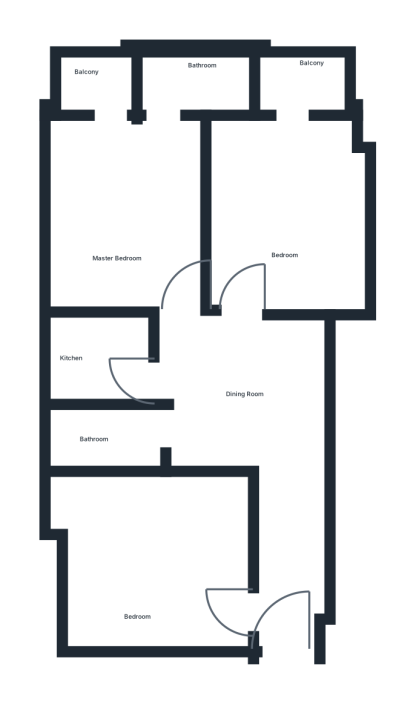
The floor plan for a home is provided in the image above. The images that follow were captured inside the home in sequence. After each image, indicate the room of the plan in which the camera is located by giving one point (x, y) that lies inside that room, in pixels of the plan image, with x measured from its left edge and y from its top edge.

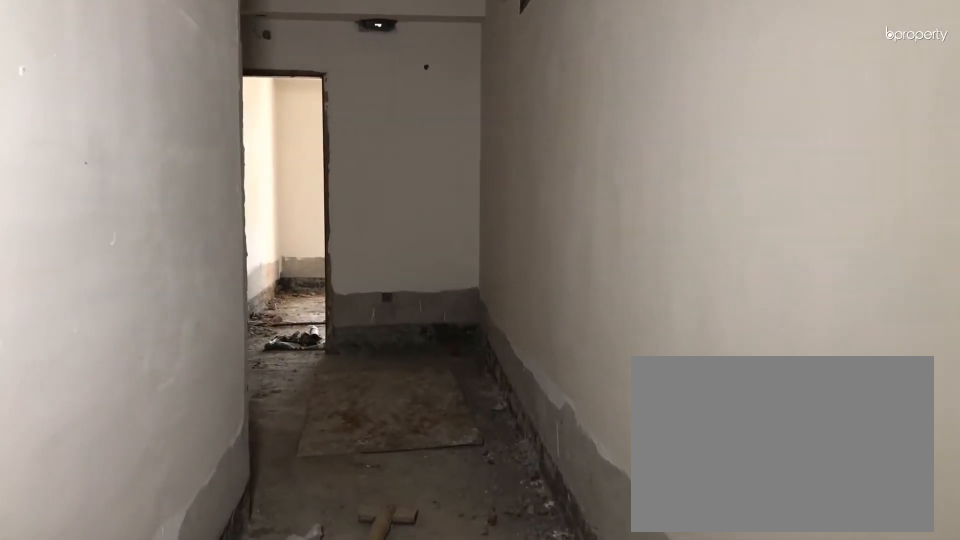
(290, 552)
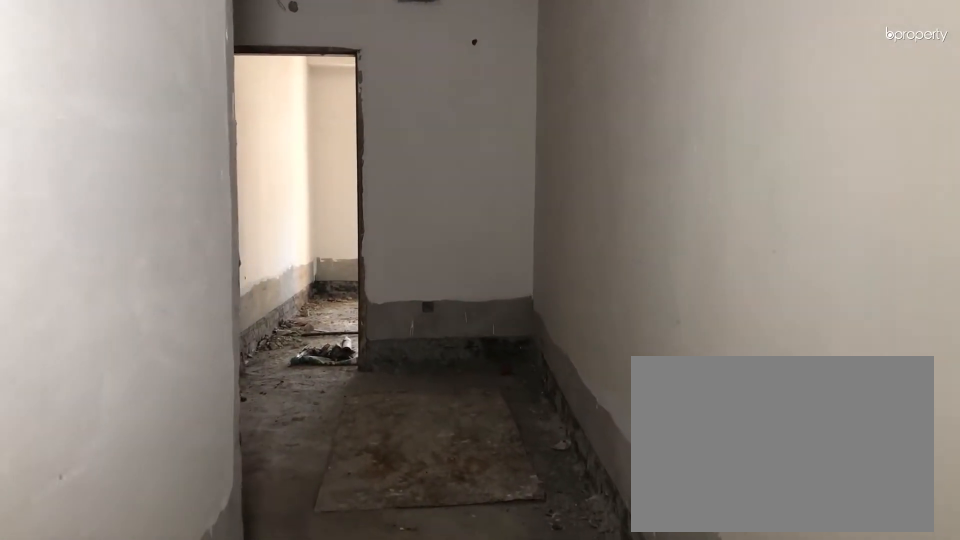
(290, 552)
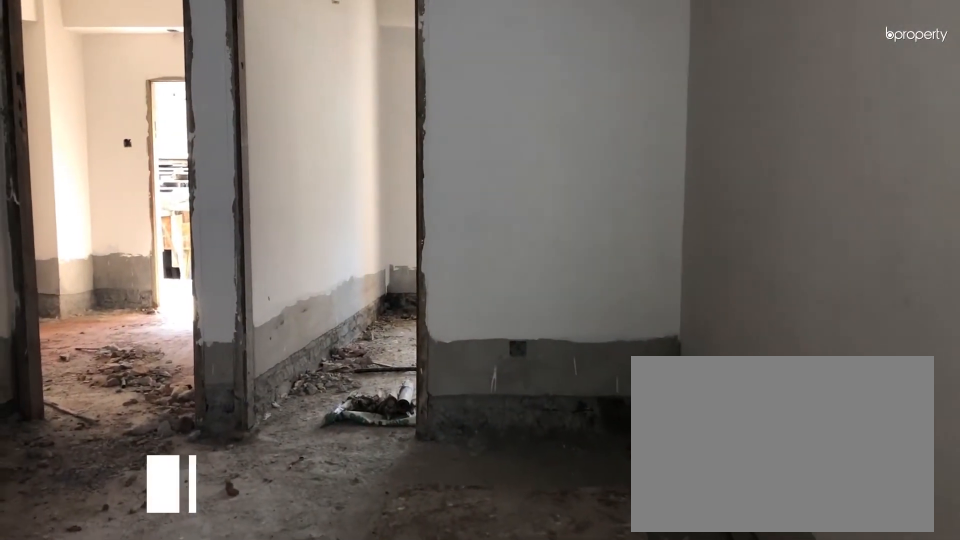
(254, 384)
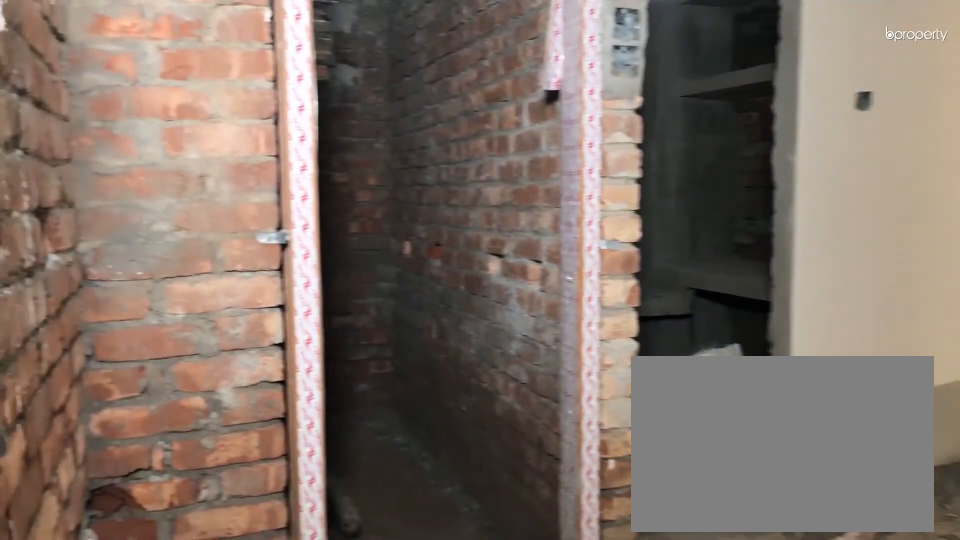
(254, 384)
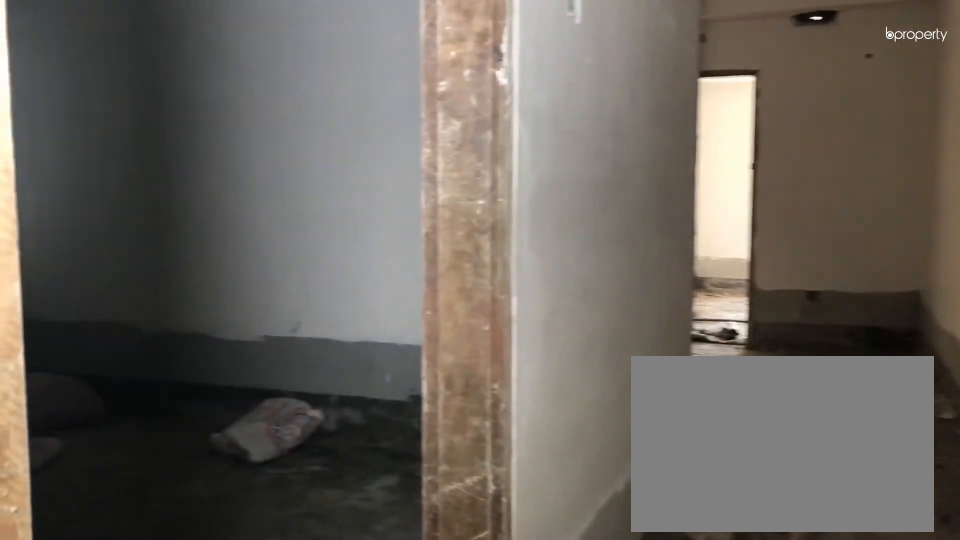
(233, 608)
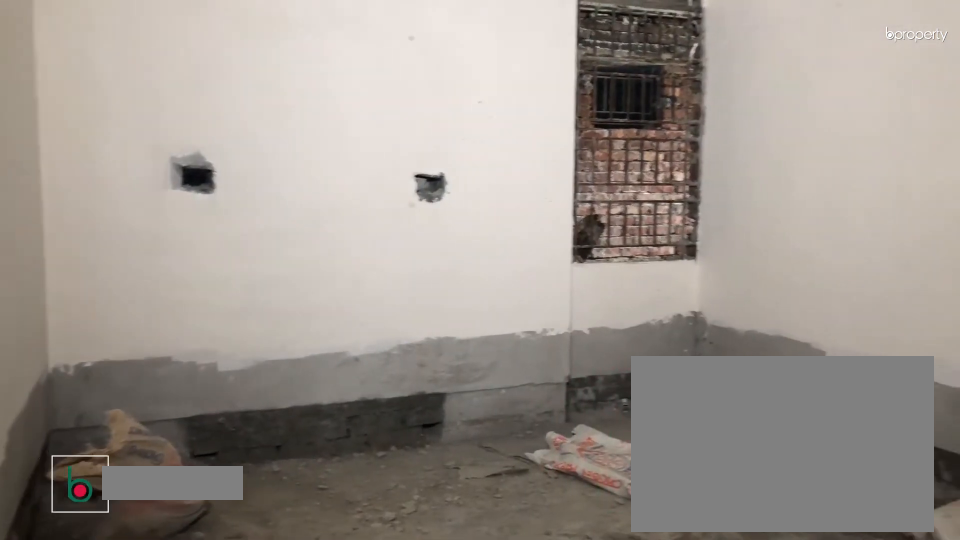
(141, 568)
